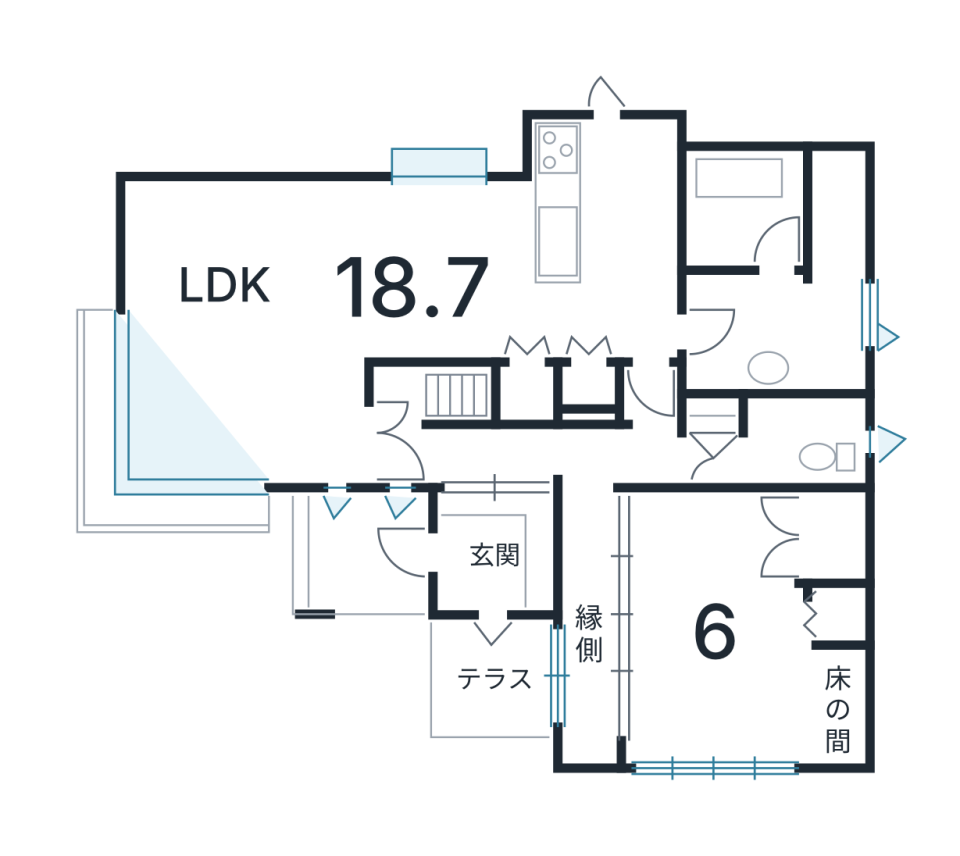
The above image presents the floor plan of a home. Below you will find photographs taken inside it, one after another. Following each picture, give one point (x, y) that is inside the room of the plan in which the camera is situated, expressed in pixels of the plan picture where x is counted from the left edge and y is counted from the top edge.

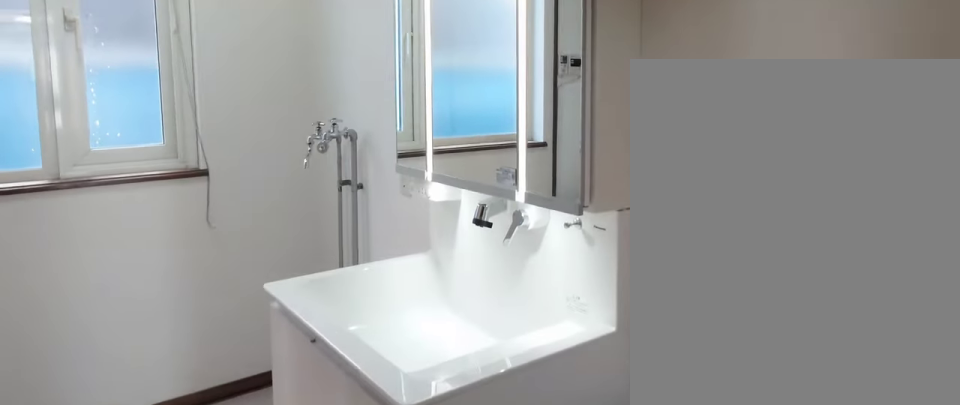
(781, 332)
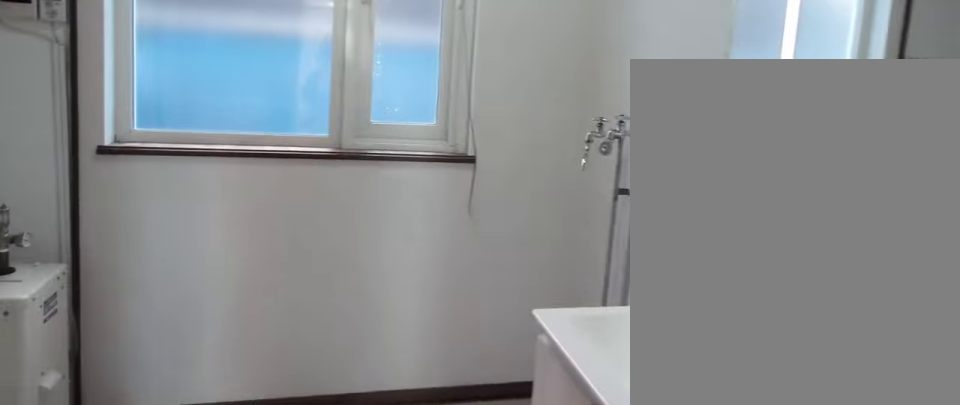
(781, 332)
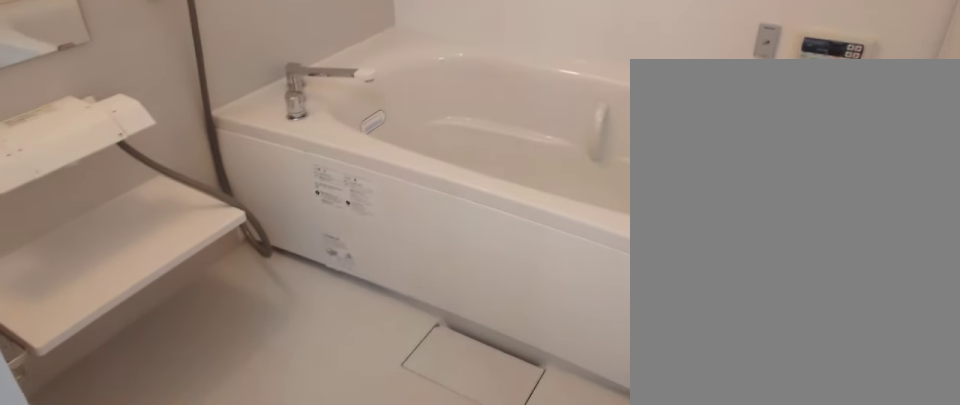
(737, 217)
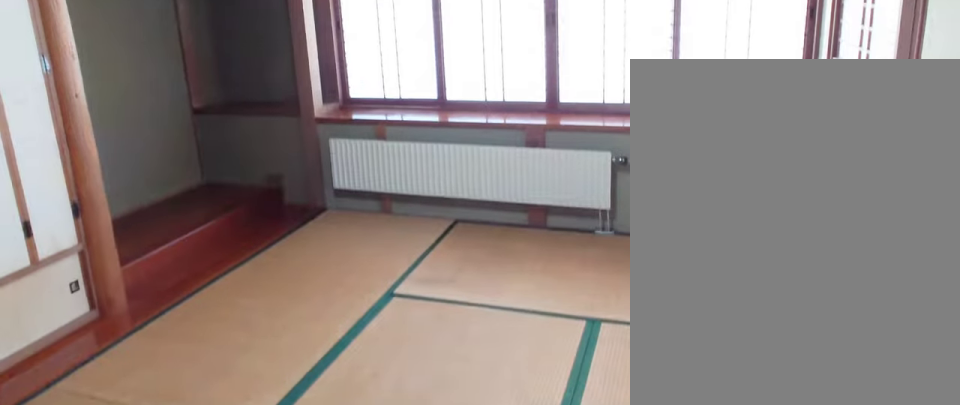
(709, 609)
